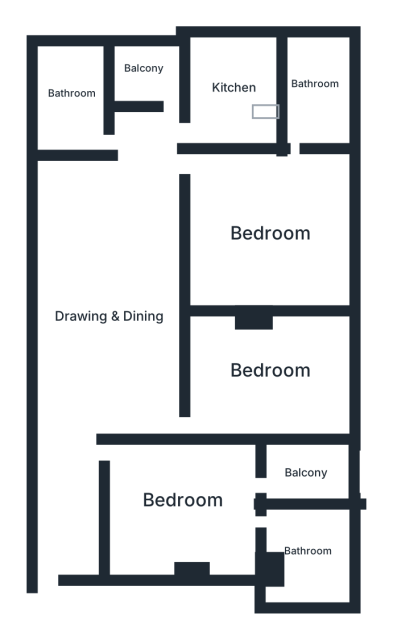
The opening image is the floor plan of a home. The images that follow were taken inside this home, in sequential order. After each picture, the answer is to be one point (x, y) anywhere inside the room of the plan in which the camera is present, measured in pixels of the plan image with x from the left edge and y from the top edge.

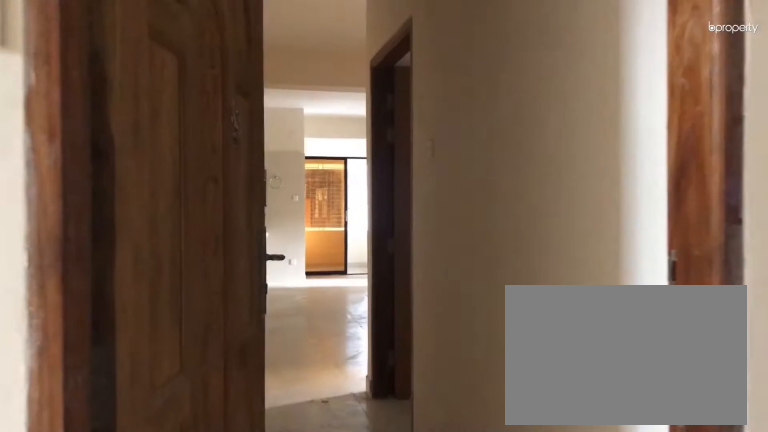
(54, 485)
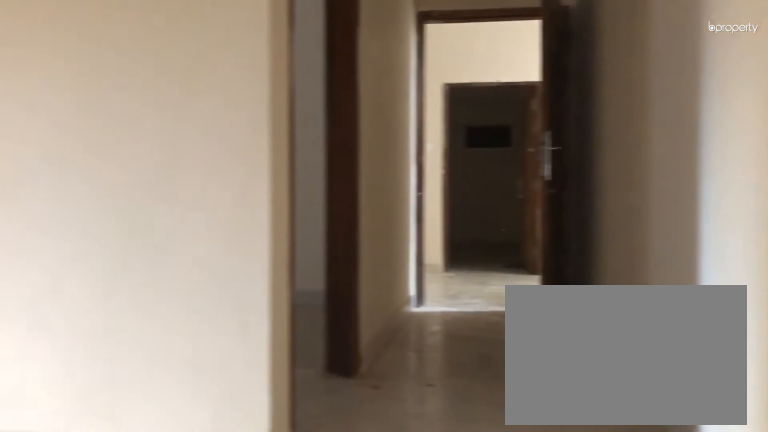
(109, 313)
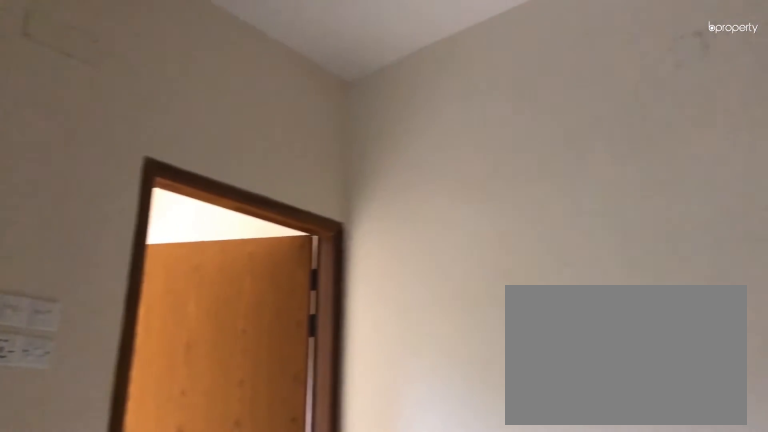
(109, 313)
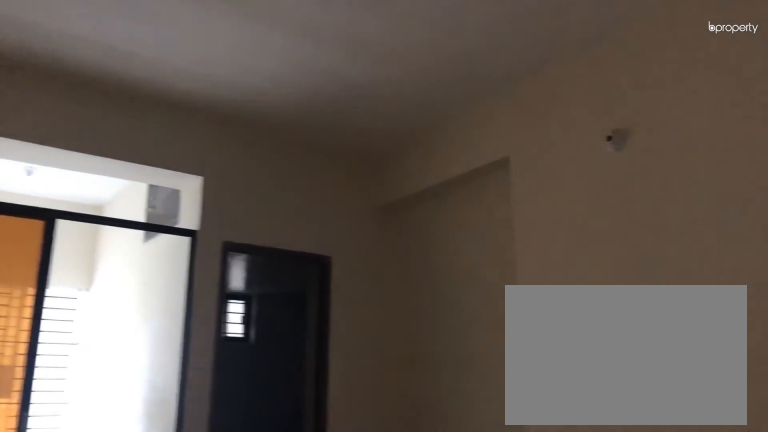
(182, 502)
